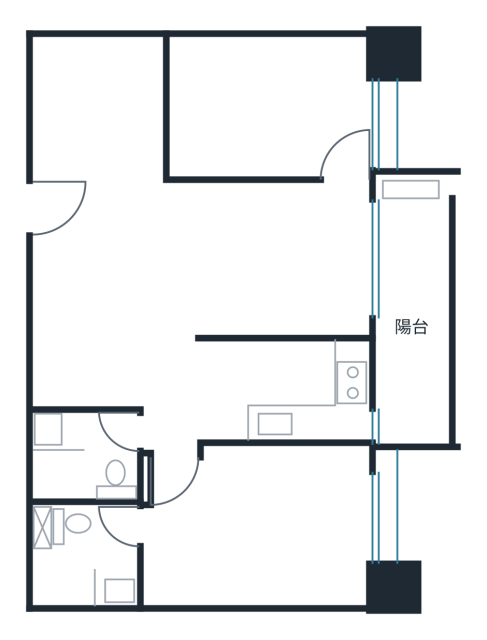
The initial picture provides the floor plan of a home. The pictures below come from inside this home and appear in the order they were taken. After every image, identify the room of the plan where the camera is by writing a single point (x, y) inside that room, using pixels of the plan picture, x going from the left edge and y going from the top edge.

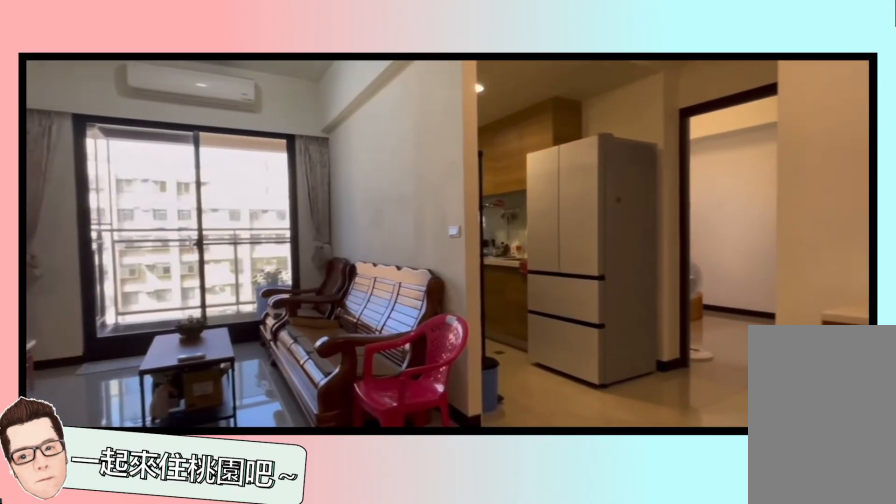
(197, 257)
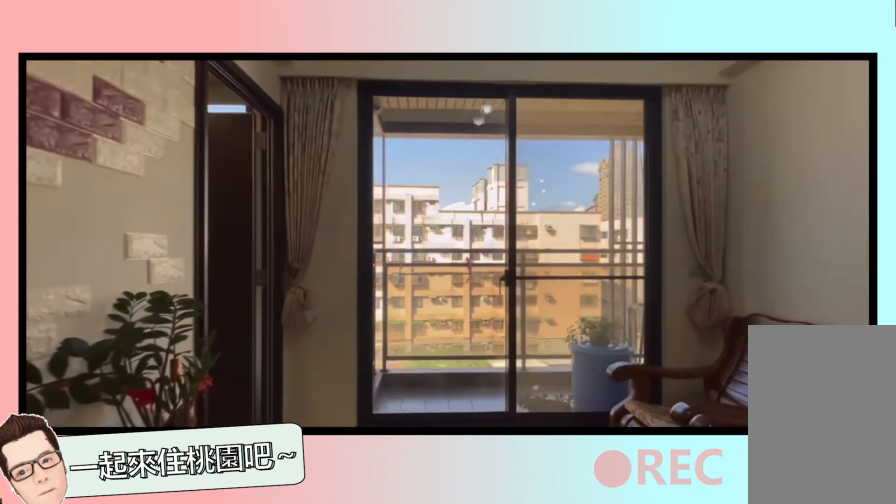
(197, 257)
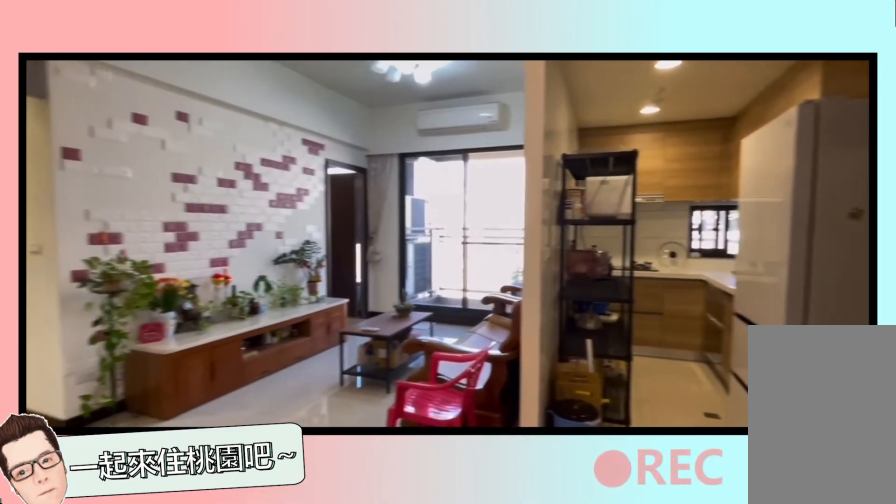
(115, 318)
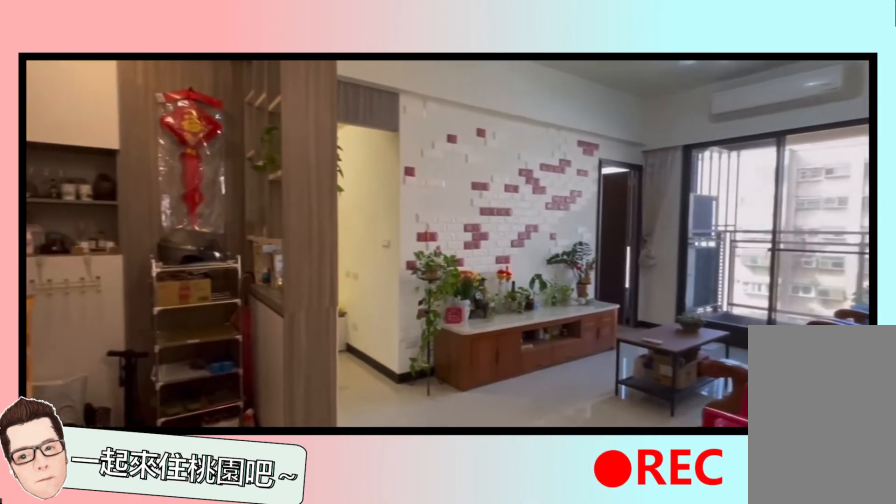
(115, 318)
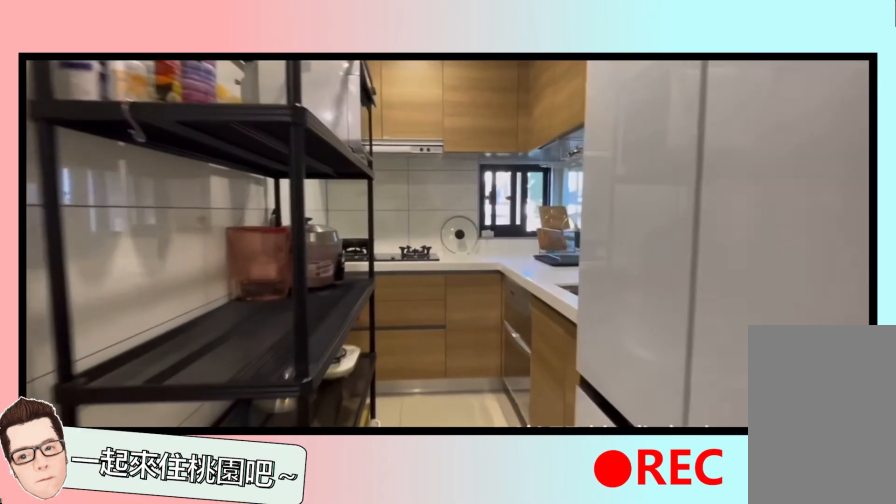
(252, 388)
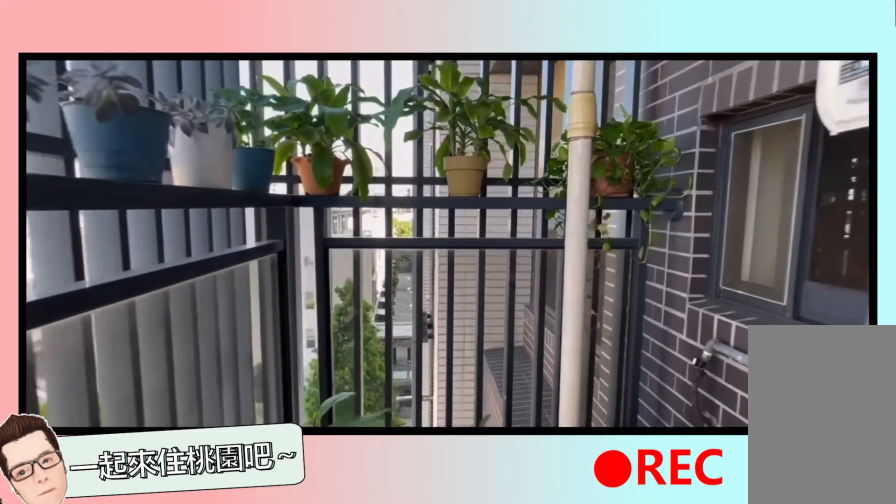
(414, 316)
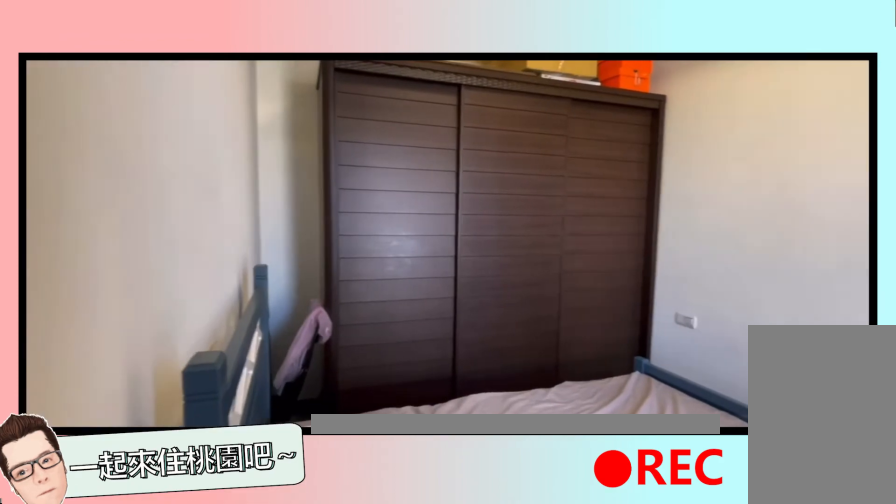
(271, 104)
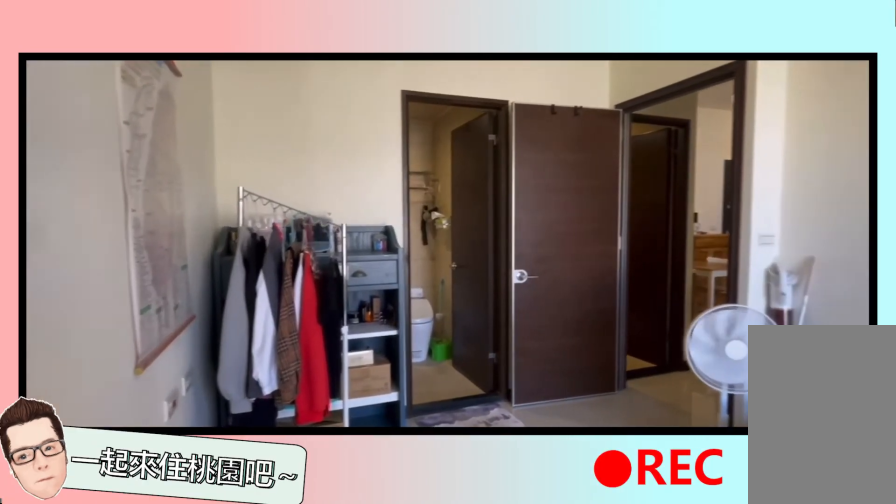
(253, 531)
